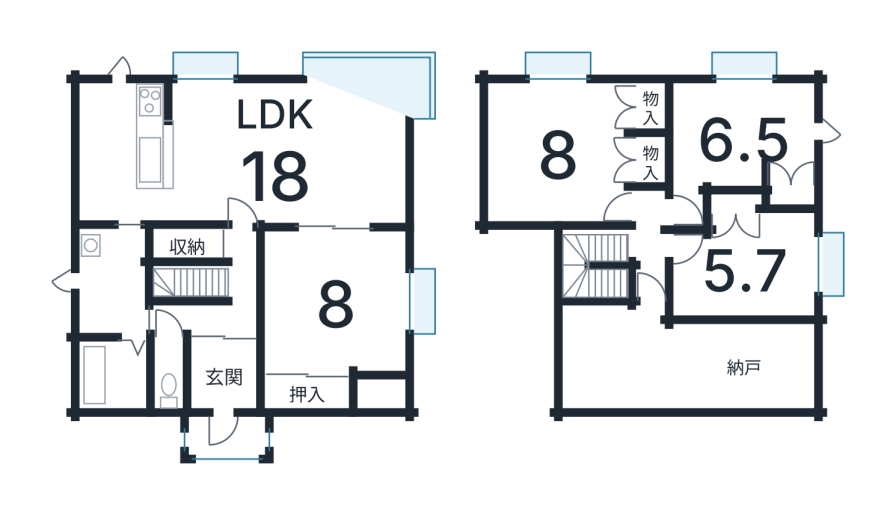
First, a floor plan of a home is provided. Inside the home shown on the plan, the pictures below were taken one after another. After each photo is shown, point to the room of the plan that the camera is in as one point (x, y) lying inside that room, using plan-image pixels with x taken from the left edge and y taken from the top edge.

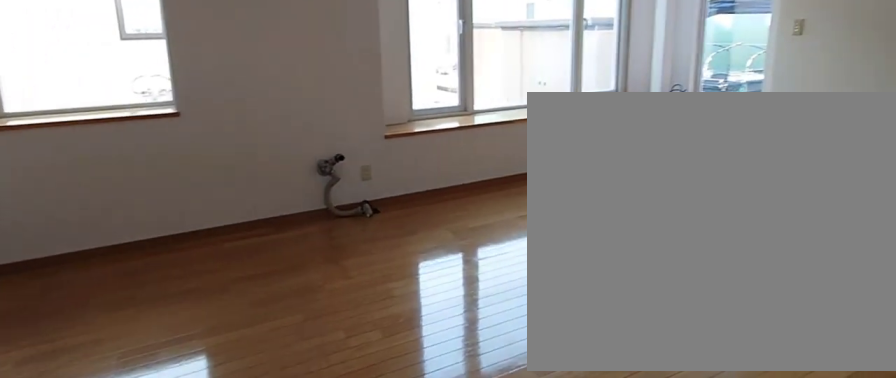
(286, 153)
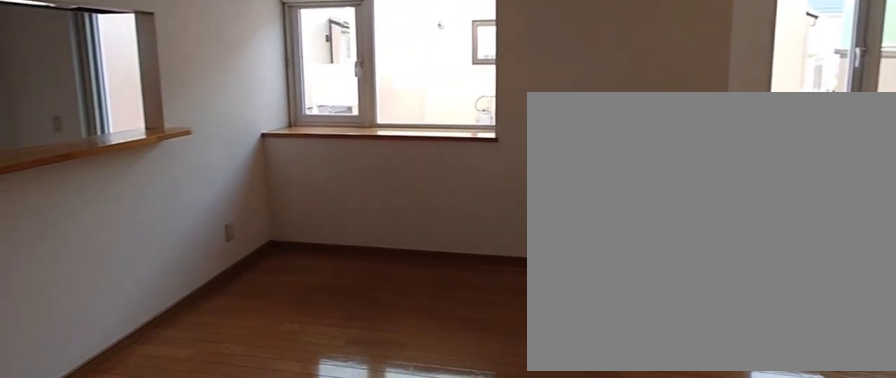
(286, 153)
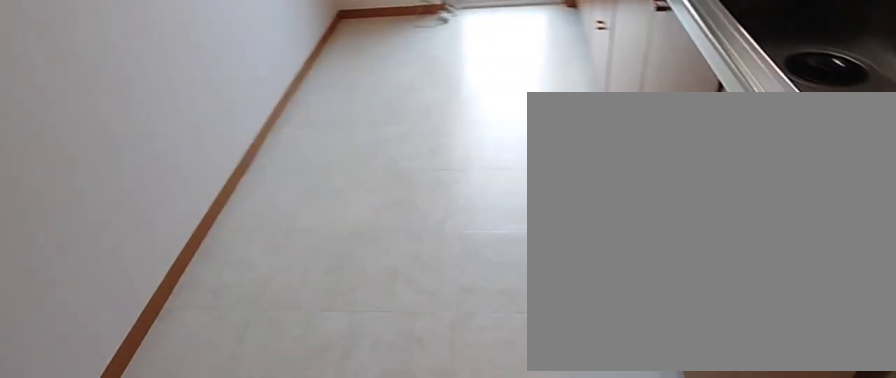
(110, 153)
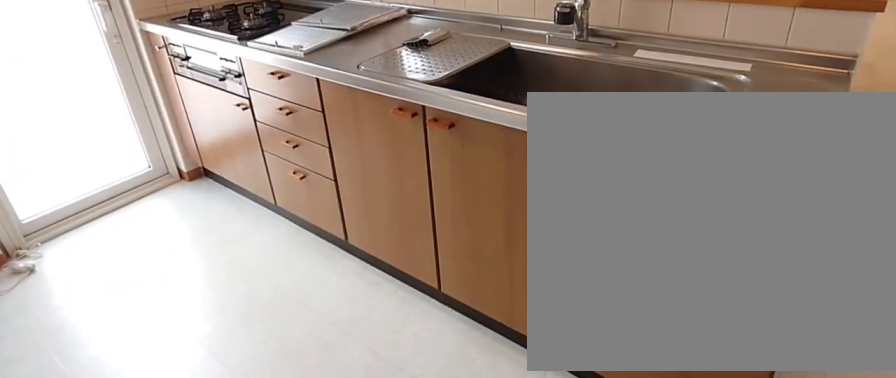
(110, 153)
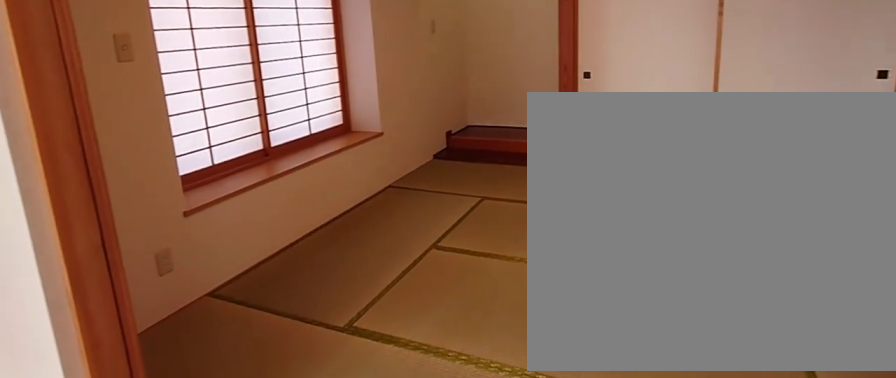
(336, 308)
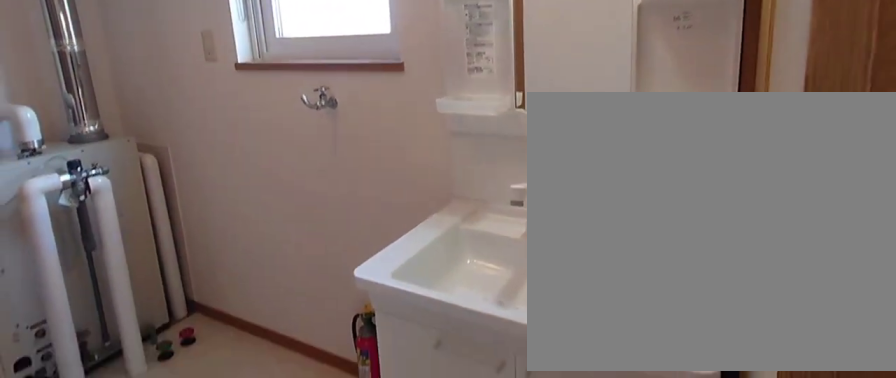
(108, 293)
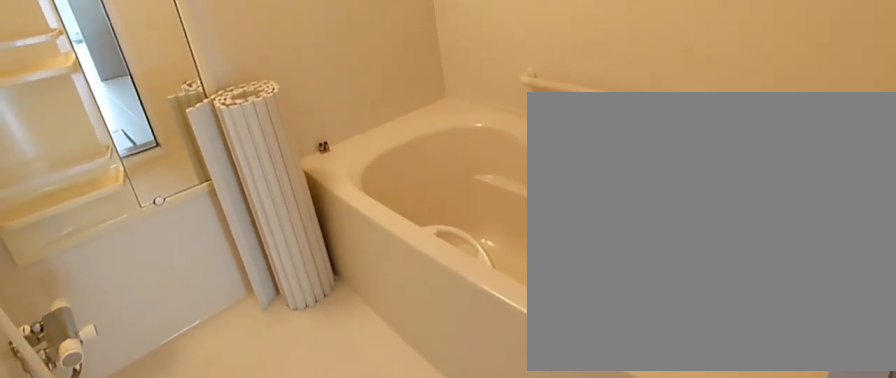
(111, 380)
